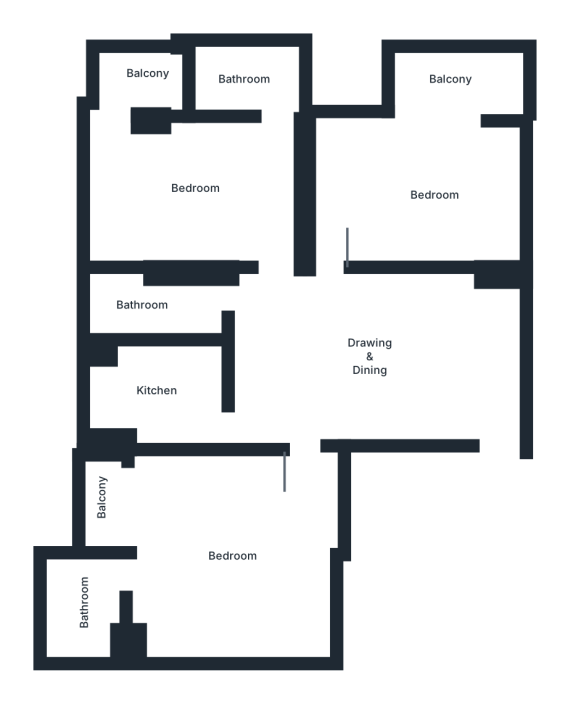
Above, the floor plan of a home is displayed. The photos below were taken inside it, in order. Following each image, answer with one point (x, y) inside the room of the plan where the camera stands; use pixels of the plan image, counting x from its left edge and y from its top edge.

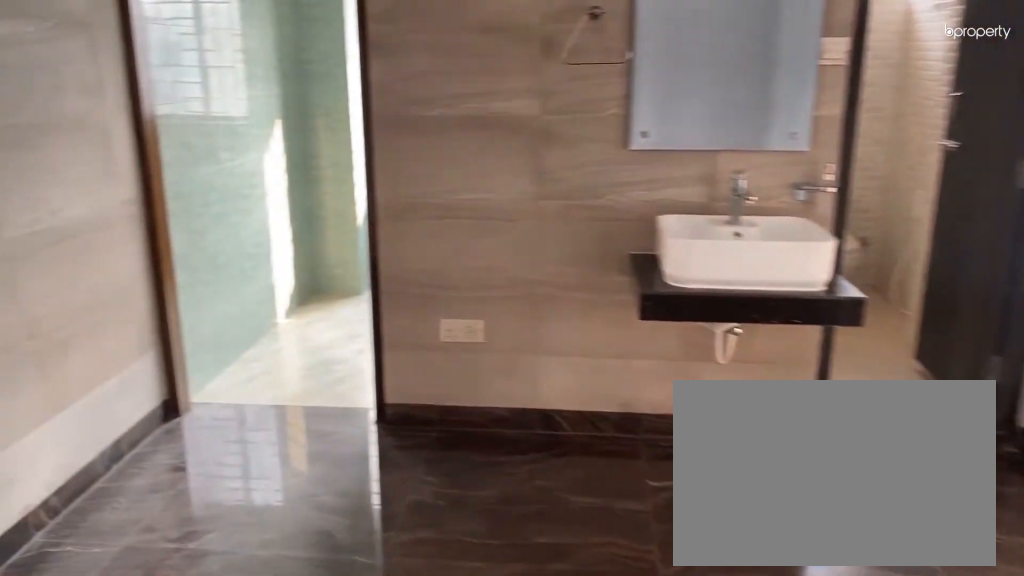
(372, 342)
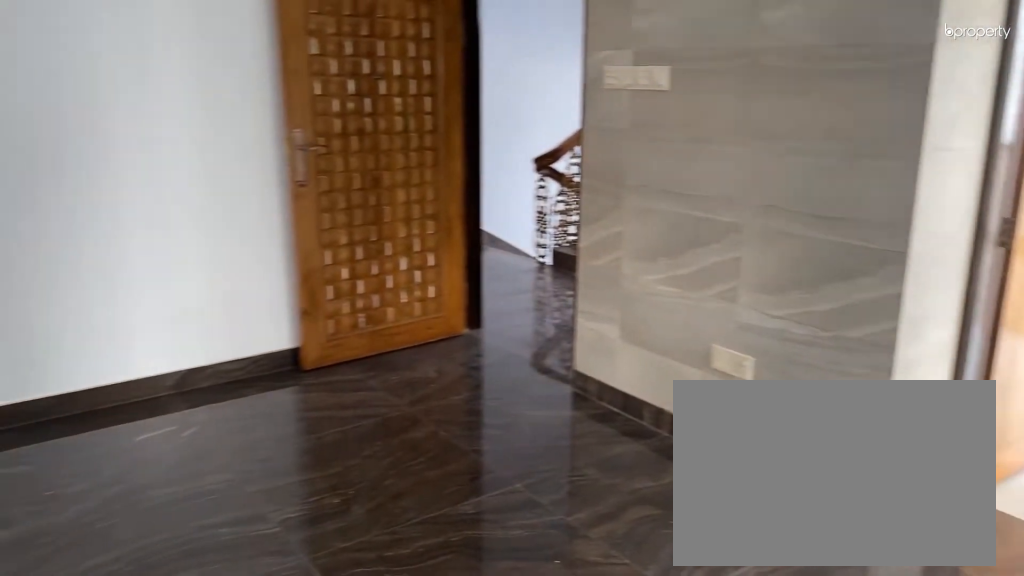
(371, 342)
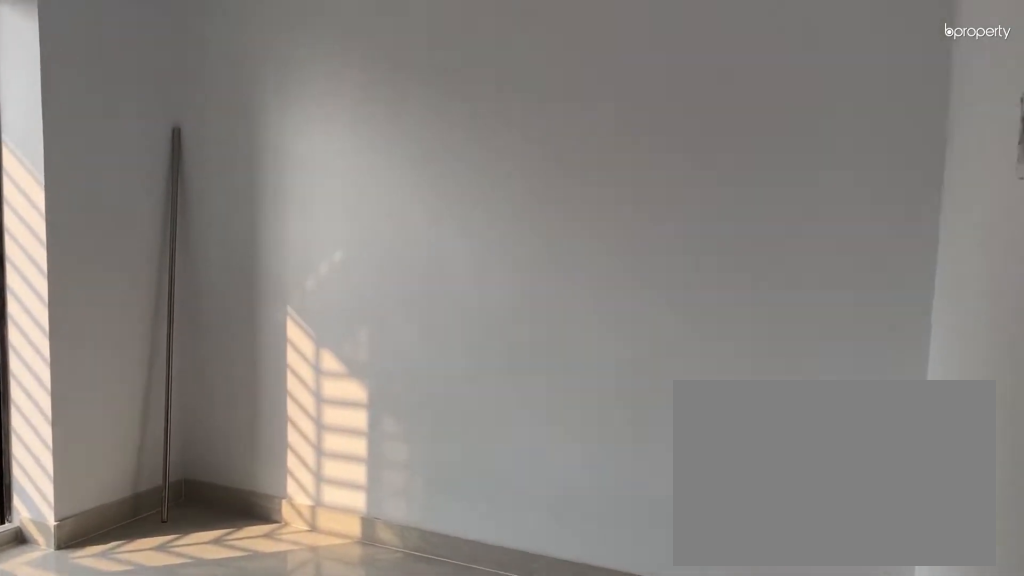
(438, 193)
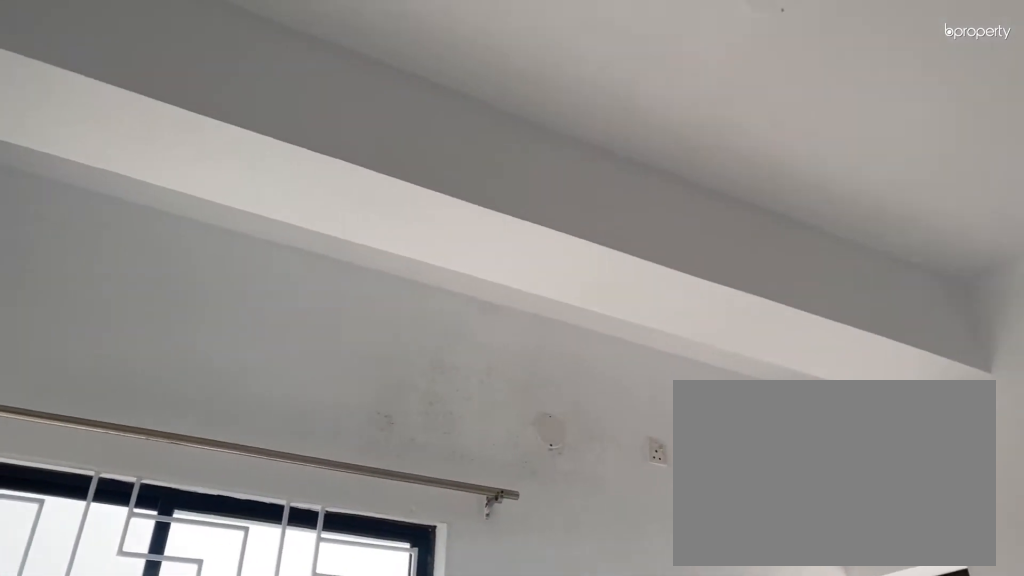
(200, 184)
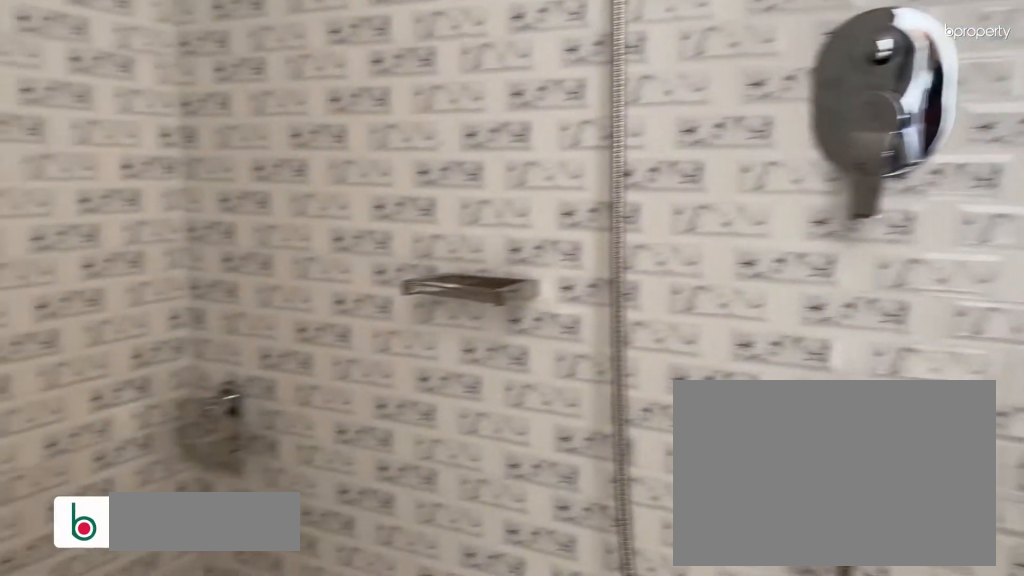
(243, 75)
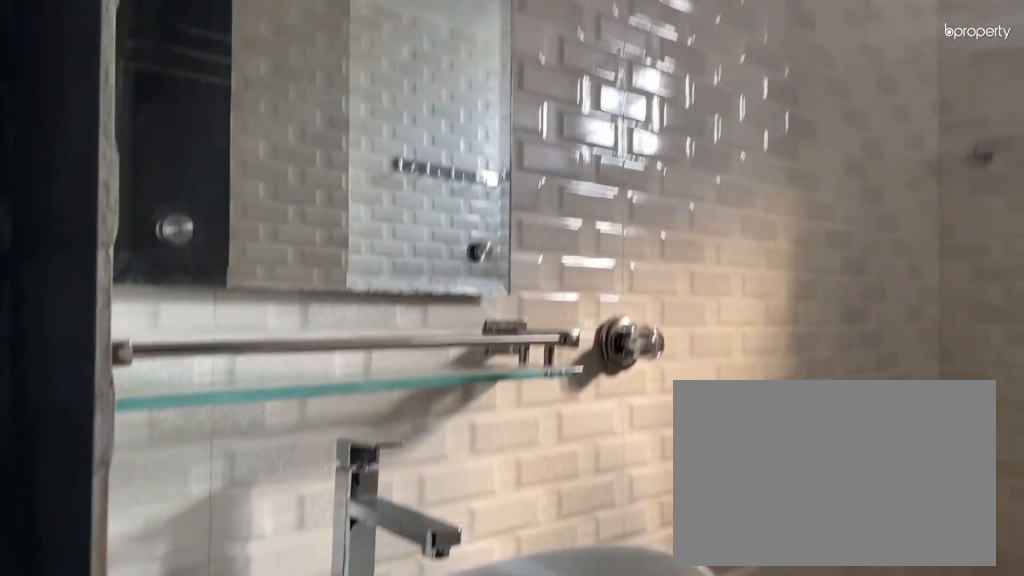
(156, 304)
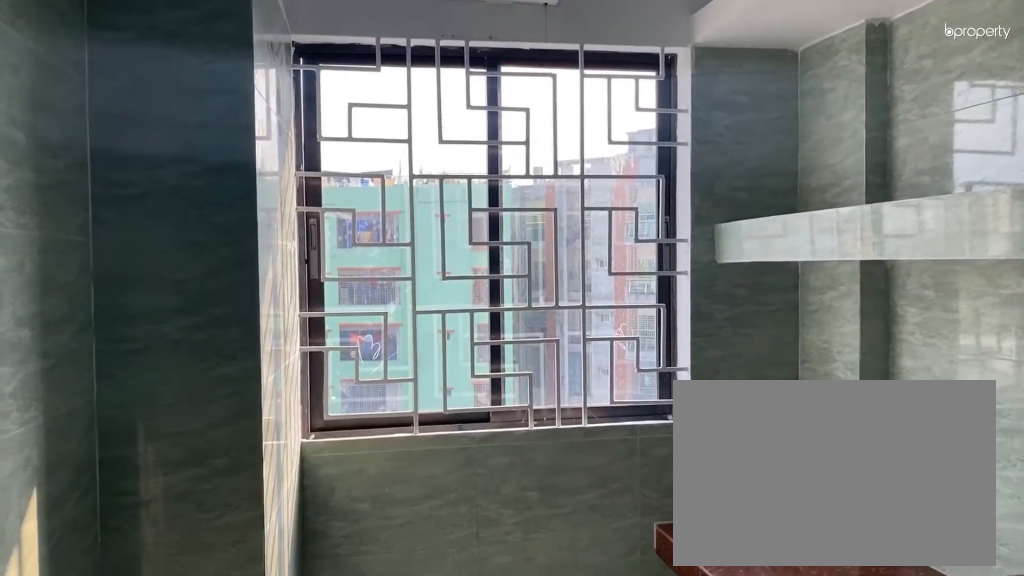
(155, 385)
